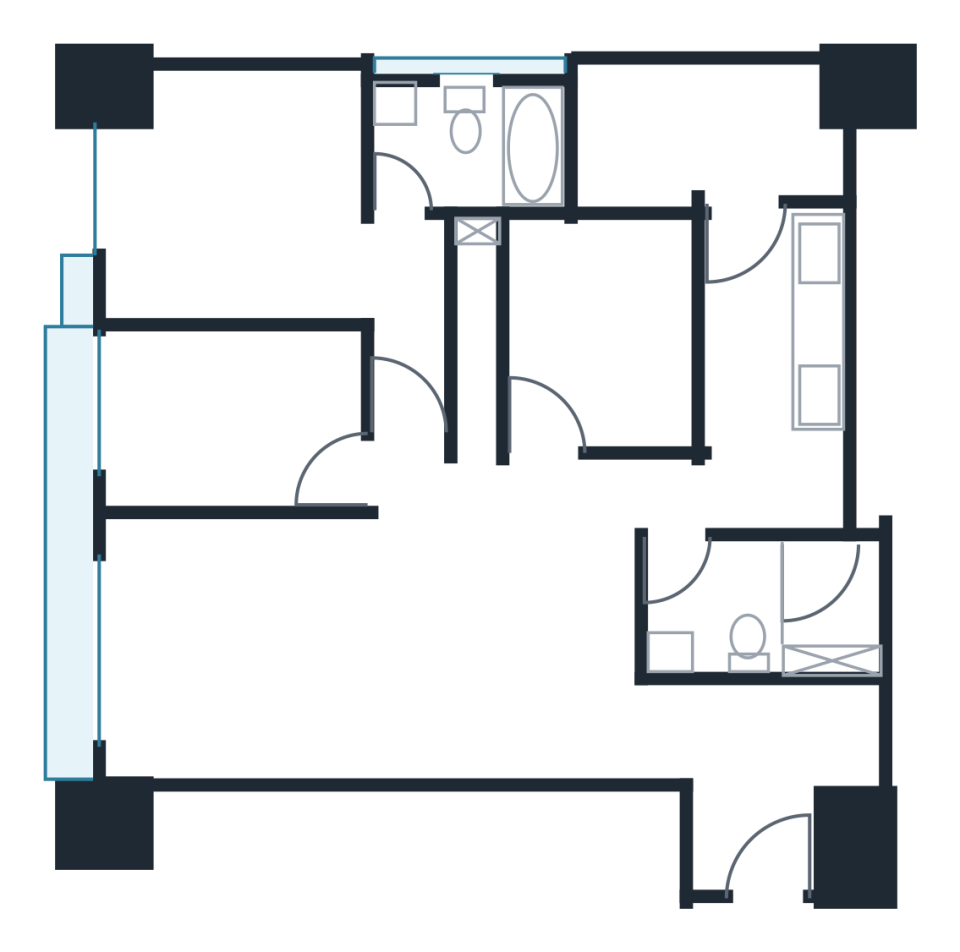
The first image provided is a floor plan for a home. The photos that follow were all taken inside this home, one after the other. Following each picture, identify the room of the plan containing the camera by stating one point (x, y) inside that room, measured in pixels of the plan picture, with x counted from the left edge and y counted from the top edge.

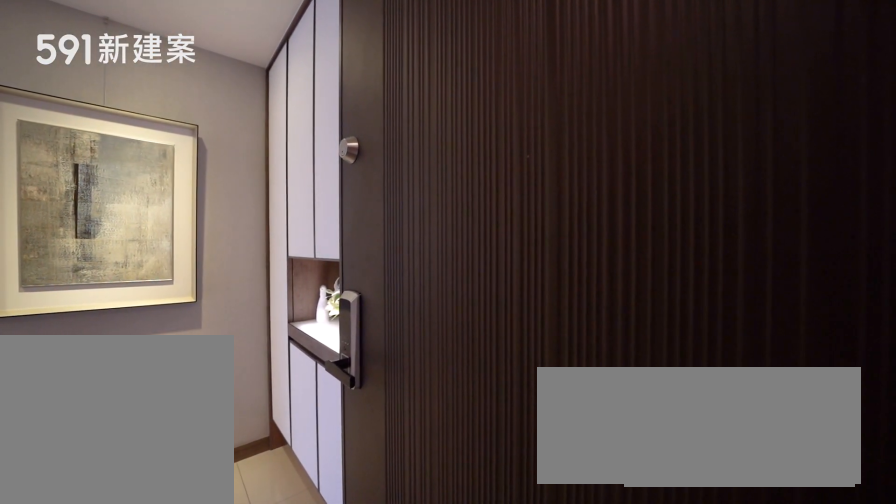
(757, 843)
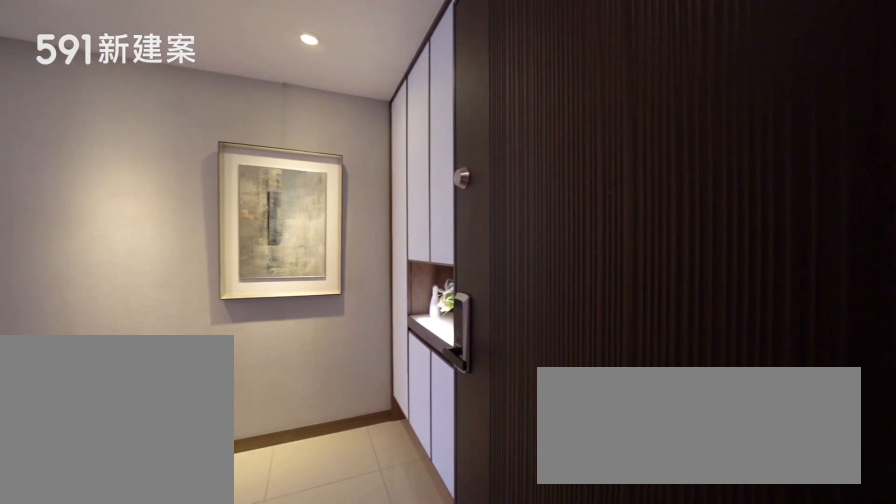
(757, 843)
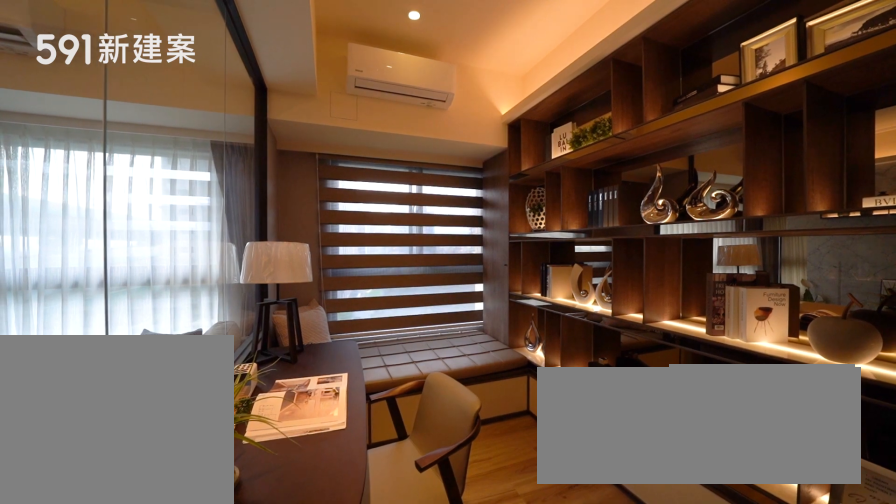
(226, 413)
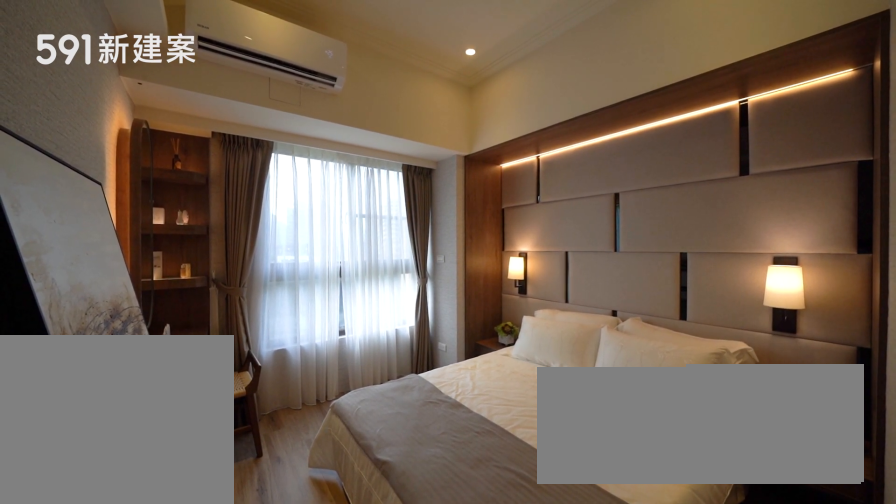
(287, 232)
